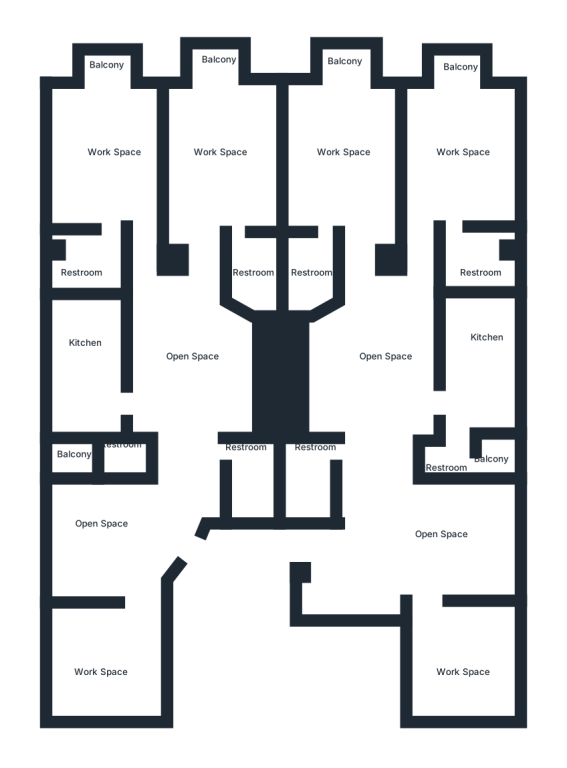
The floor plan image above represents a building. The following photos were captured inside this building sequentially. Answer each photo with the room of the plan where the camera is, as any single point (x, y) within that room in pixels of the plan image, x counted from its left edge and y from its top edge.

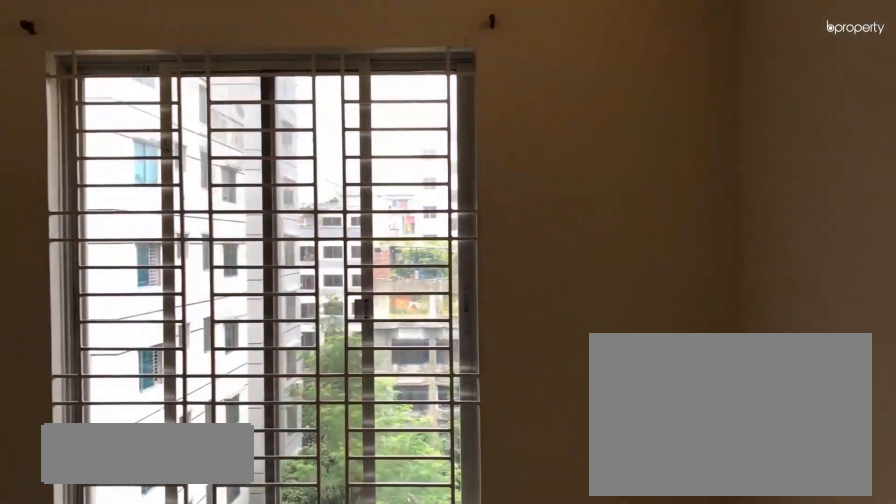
(132, 535)
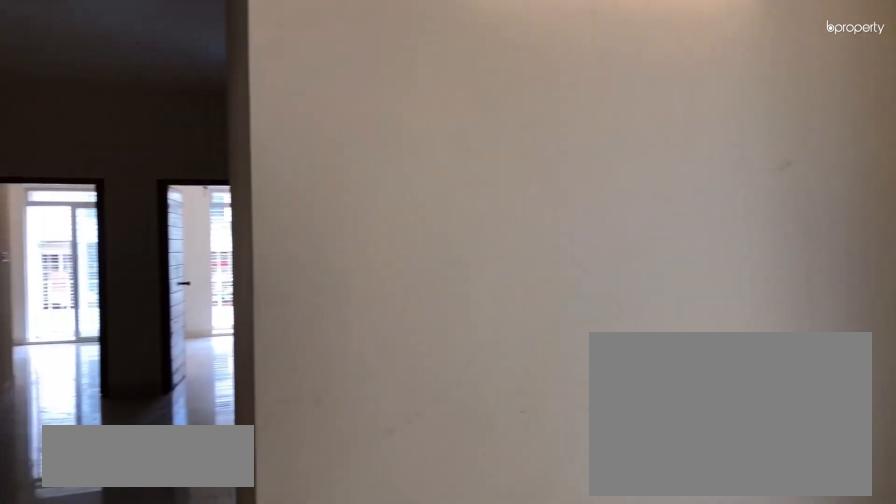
(417, 541)
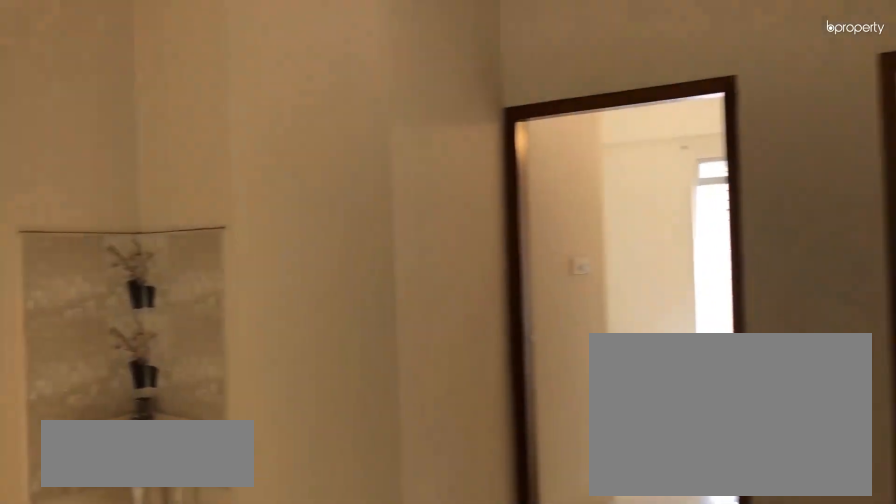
(400, 333)
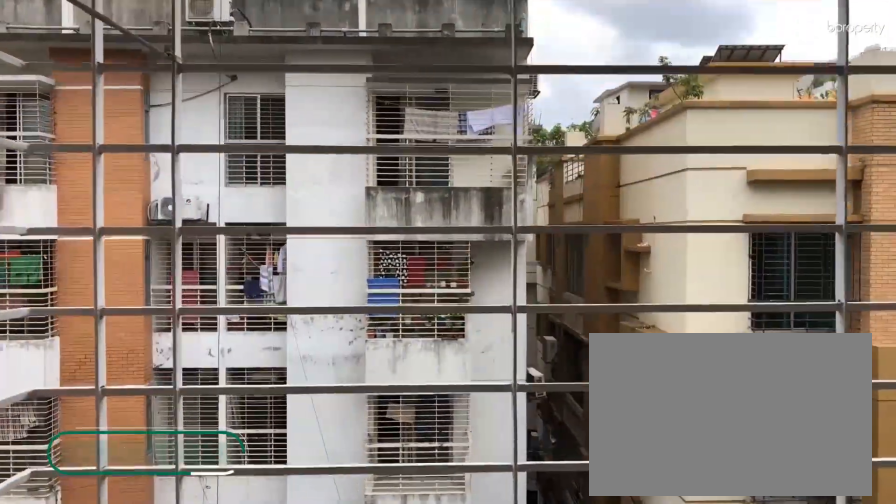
(454, 69)
